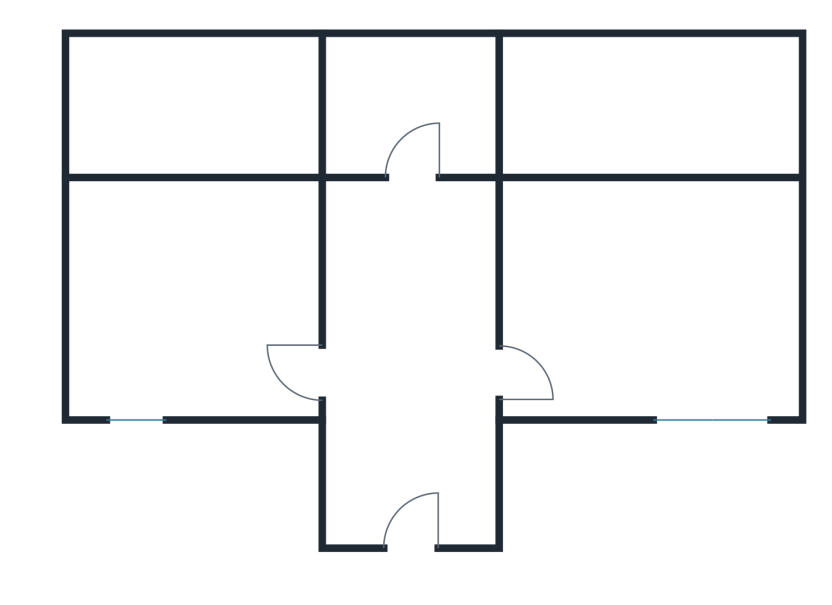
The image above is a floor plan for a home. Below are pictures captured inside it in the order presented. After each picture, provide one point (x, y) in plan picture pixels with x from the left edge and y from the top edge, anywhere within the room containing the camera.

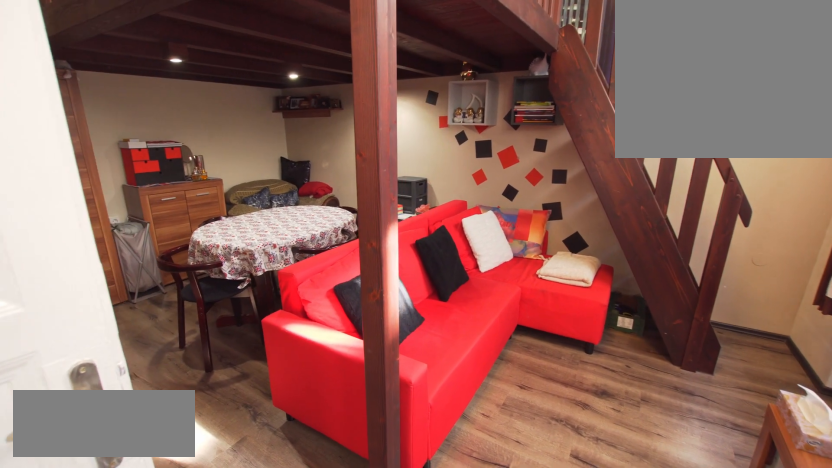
(646, 301)
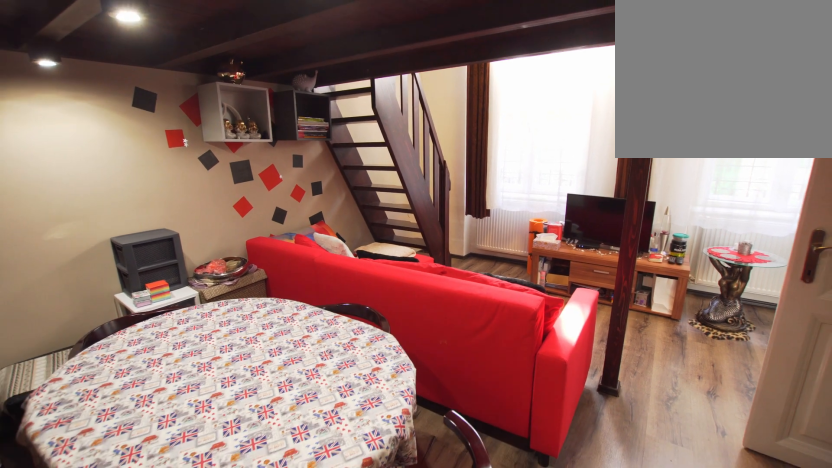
(646, 301)
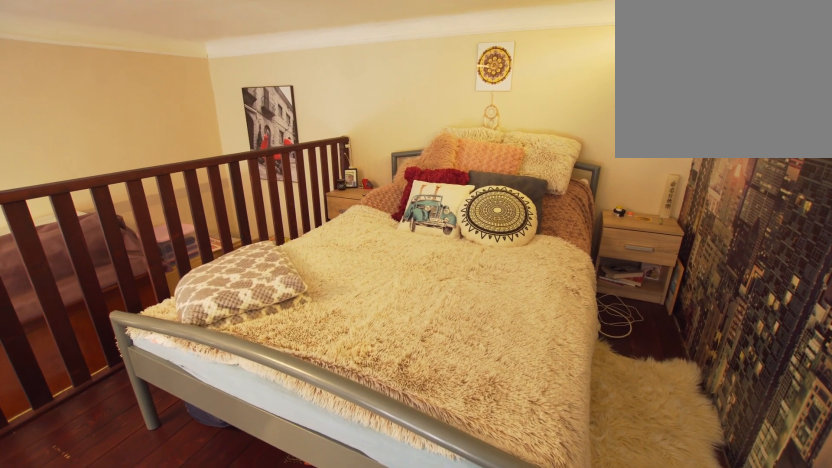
(647, 109)
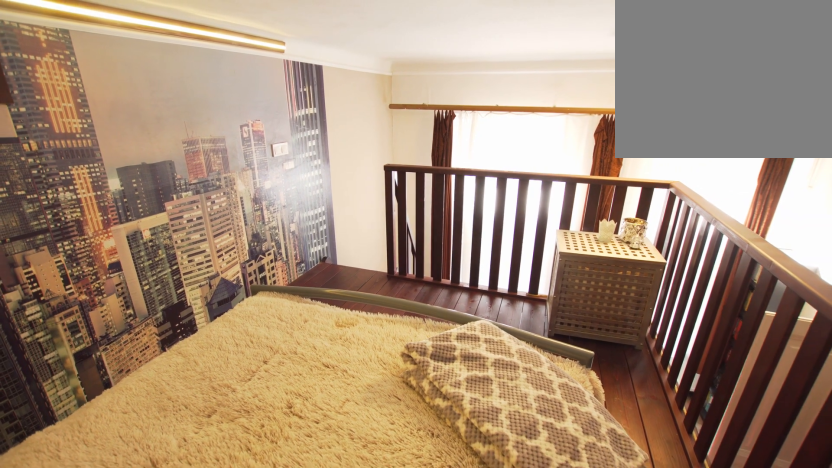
(646, 109)
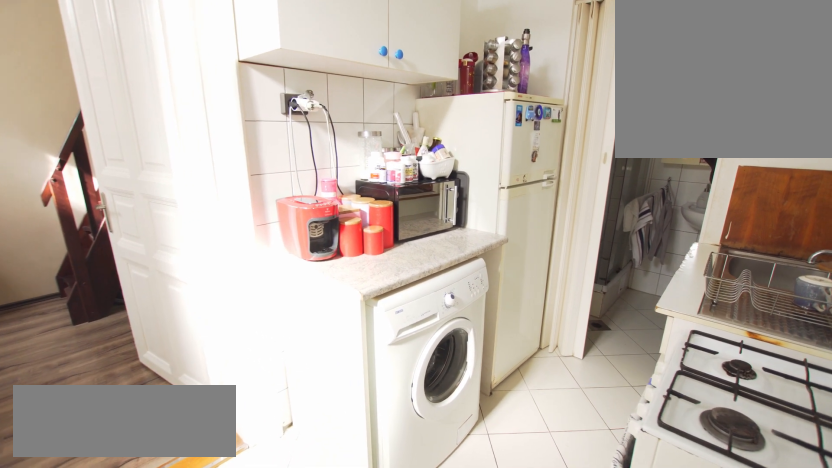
(408, 301)
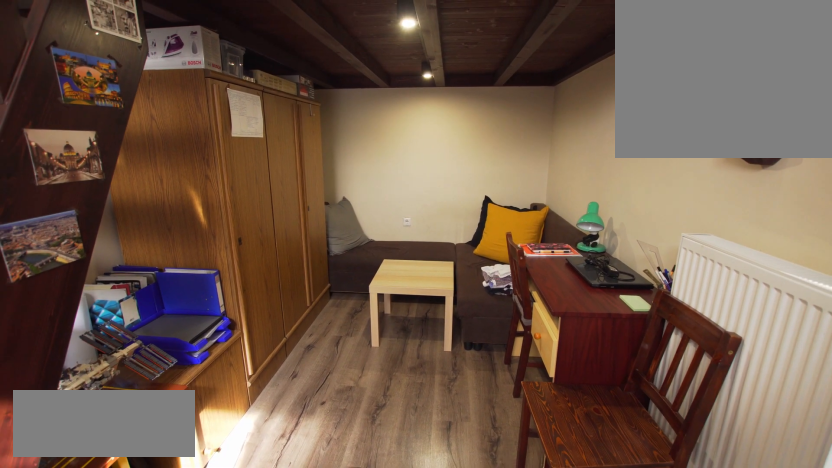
(189, 301)
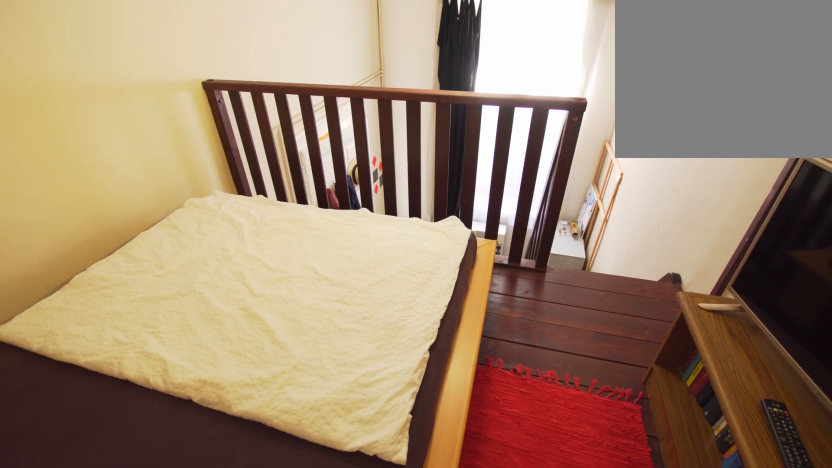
(189, 103)
